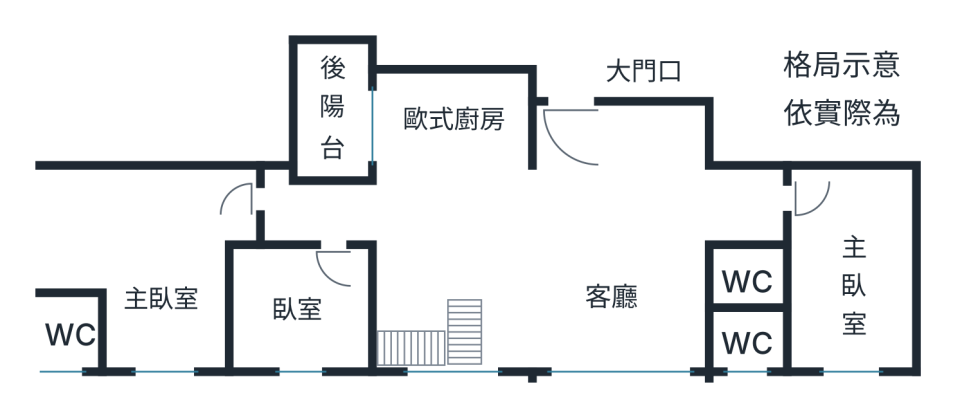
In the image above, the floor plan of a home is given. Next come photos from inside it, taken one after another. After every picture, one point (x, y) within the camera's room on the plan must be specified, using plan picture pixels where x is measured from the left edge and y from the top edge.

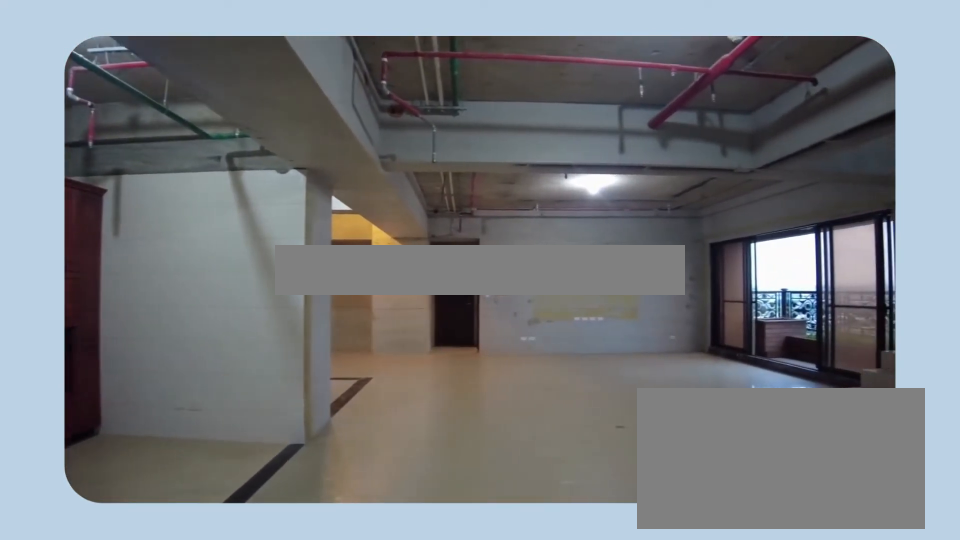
(534, 225)
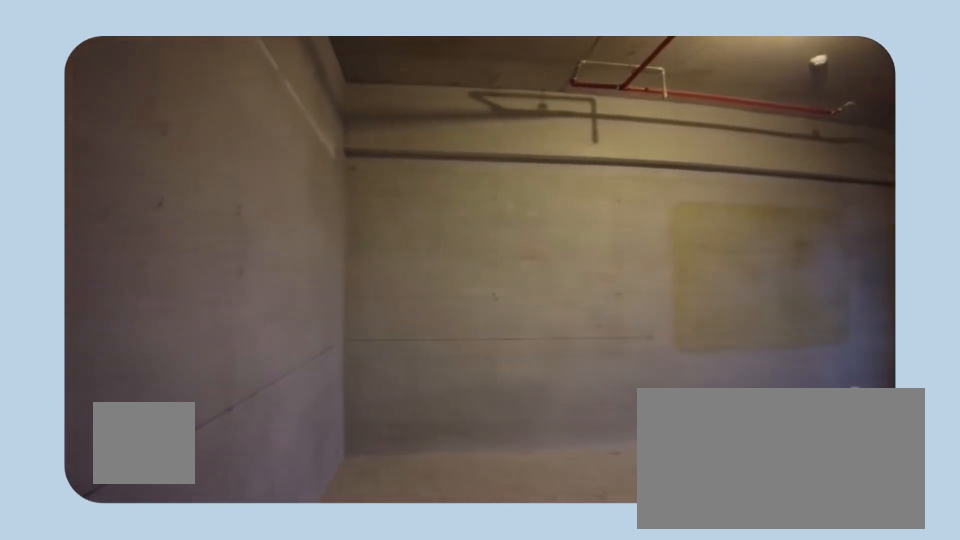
(832, 253)
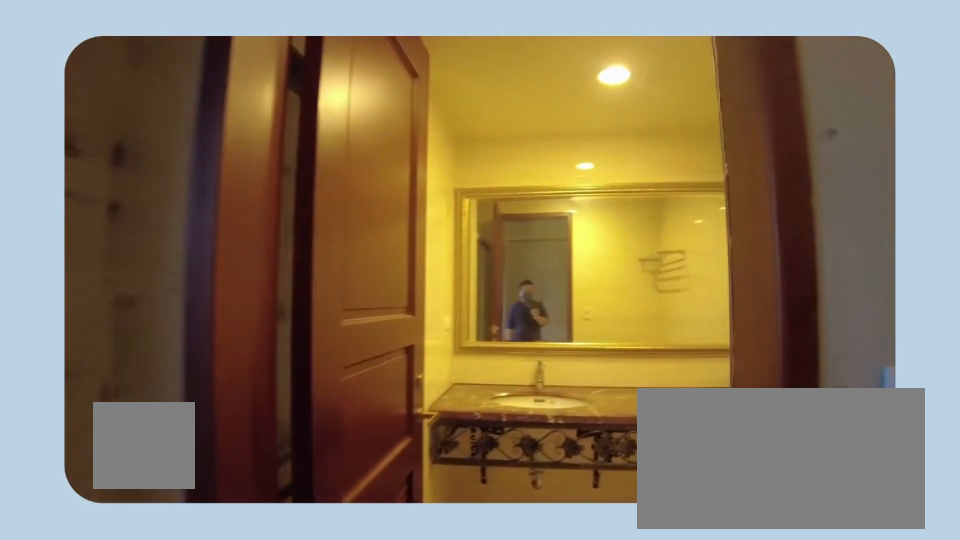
(746, 334)
